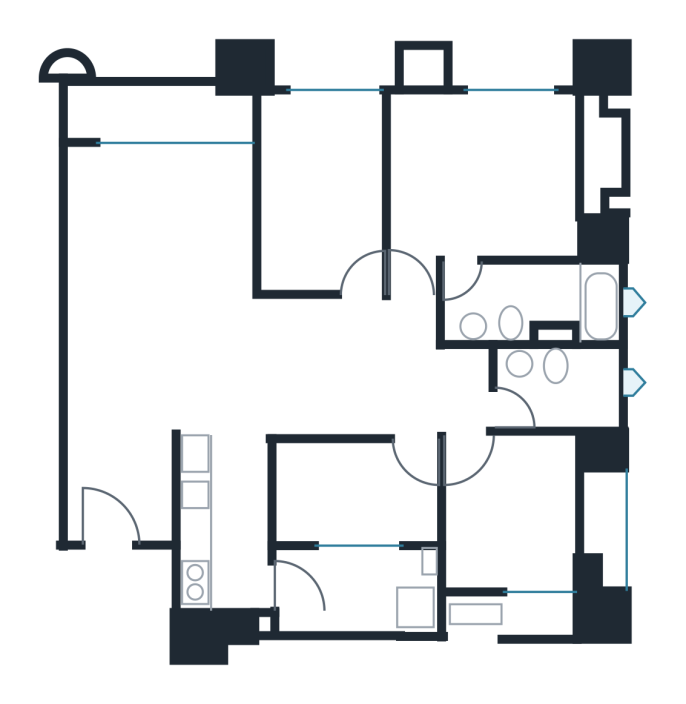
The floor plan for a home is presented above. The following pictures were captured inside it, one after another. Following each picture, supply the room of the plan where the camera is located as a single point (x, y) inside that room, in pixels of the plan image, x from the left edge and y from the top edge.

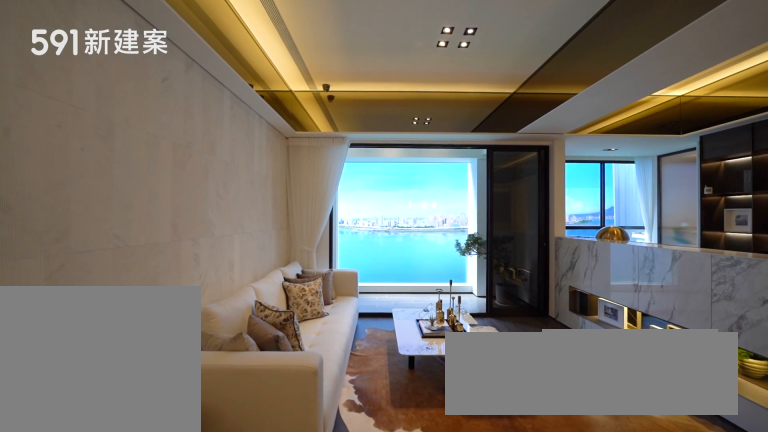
(159, 262)
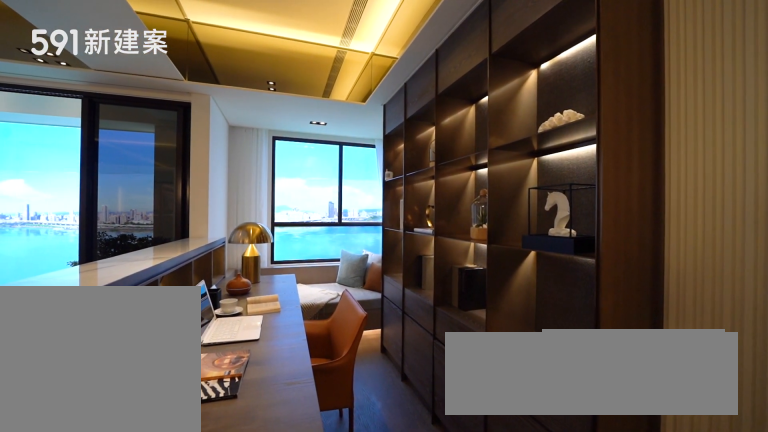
(321, 185)
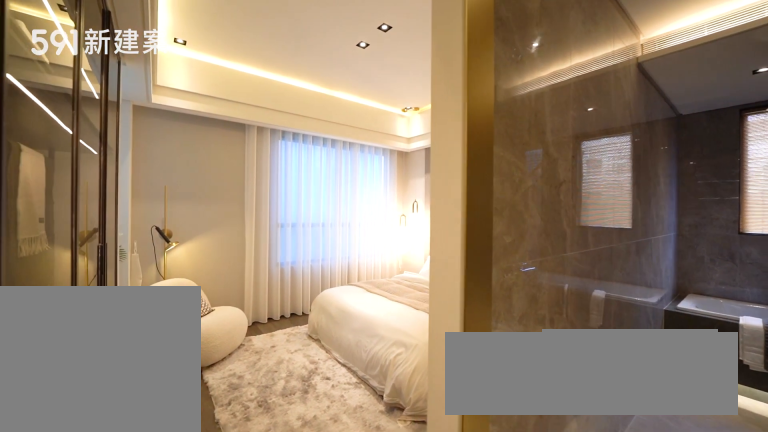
(486, 179)
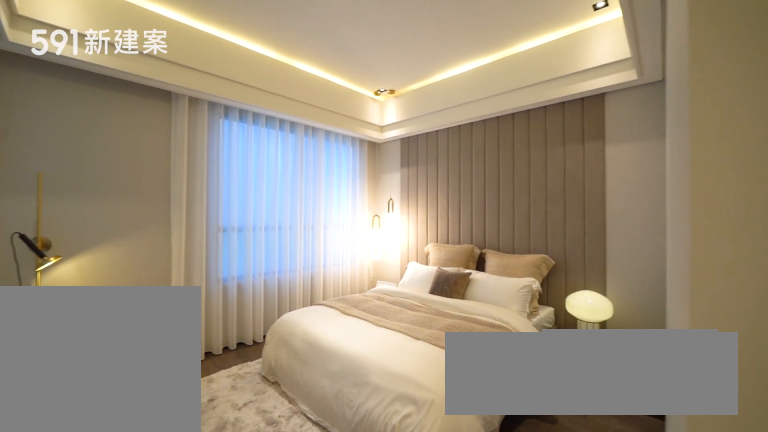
(486, 179)
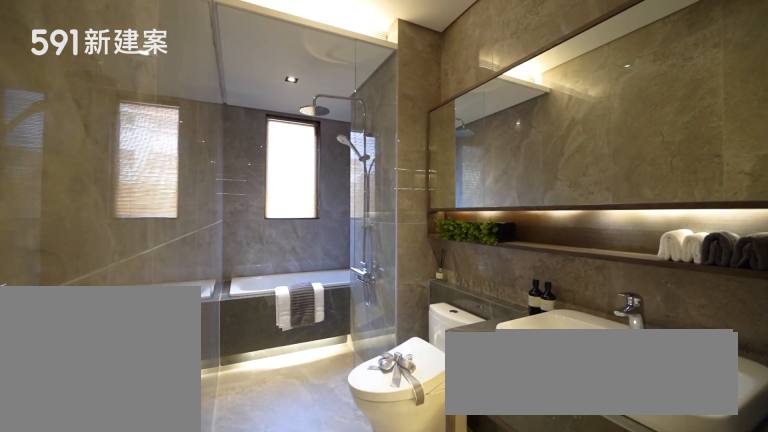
(543, 301)
